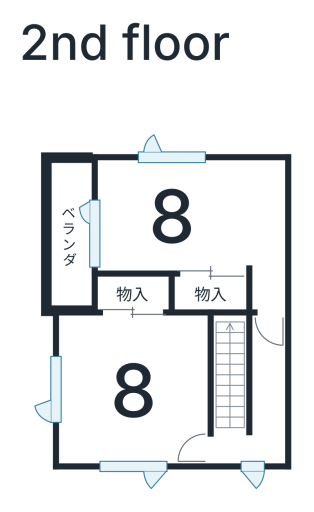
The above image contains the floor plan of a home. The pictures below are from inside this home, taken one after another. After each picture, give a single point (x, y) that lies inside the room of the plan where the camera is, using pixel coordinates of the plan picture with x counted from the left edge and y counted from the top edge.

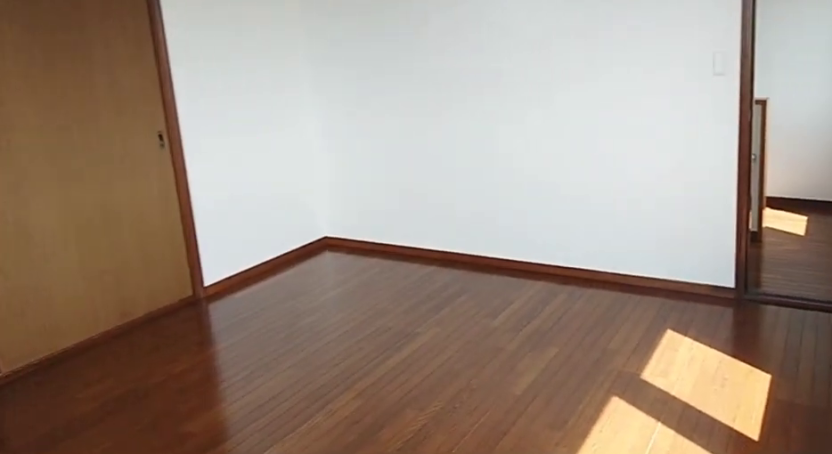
(132, 390)
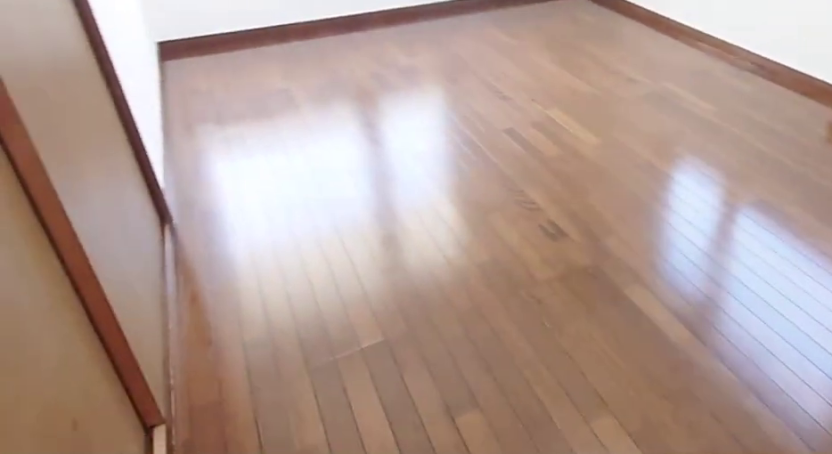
(178, 214)
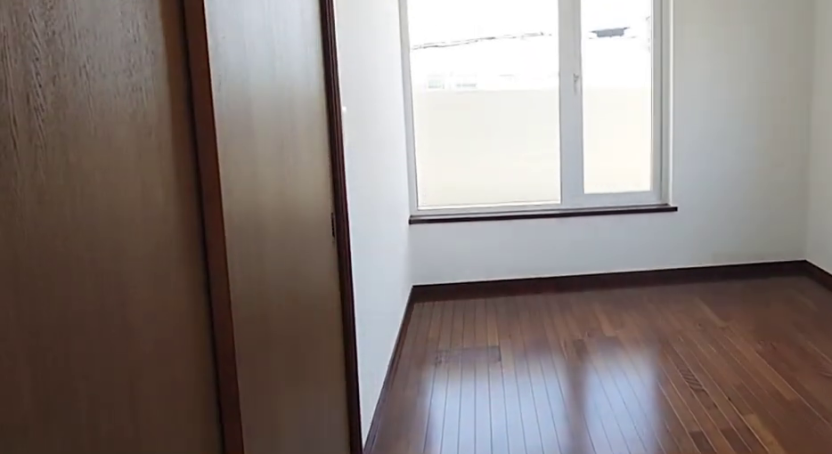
(178, 214)
